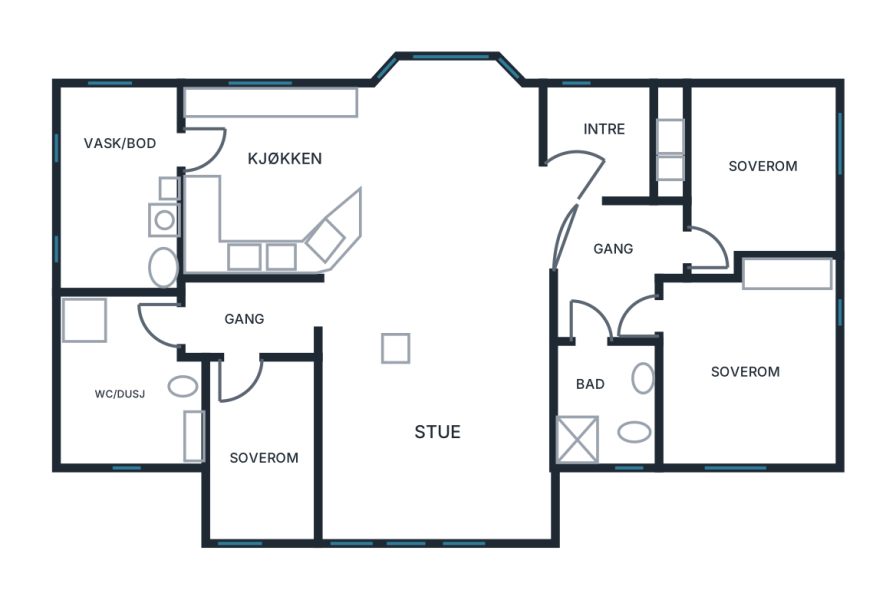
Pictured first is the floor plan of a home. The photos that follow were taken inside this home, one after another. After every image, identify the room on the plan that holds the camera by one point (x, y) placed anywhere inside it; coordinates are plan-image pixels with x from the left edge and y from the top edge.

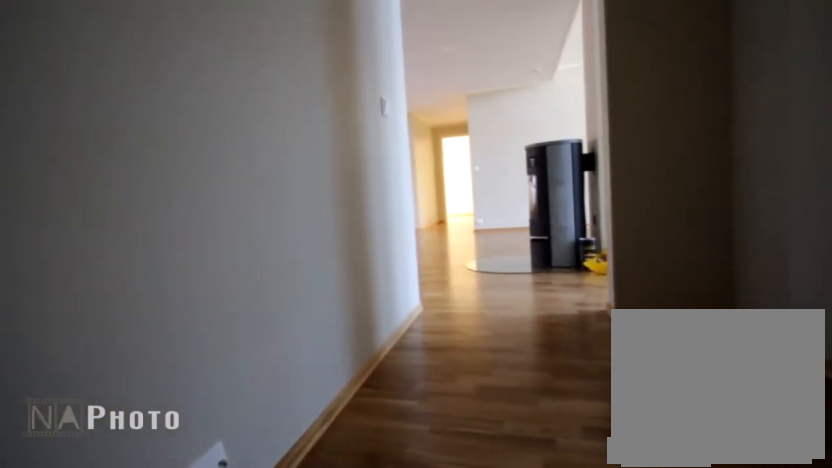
(248, 320)
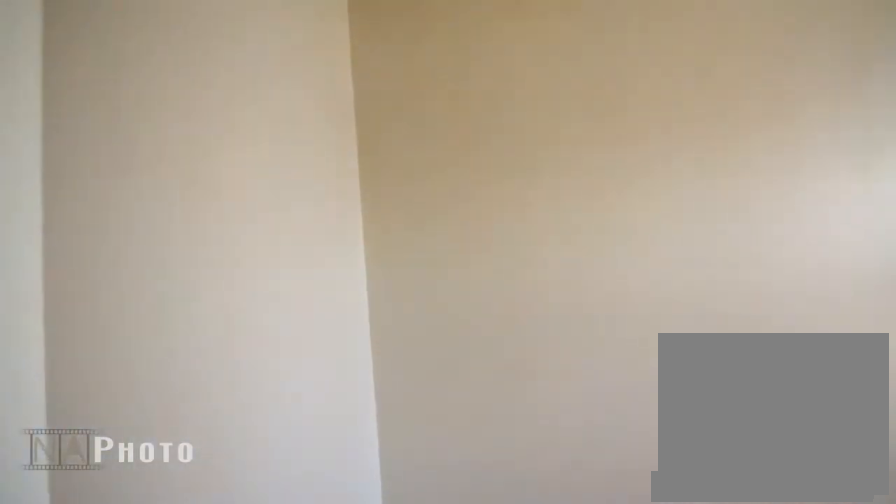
(262, 448)
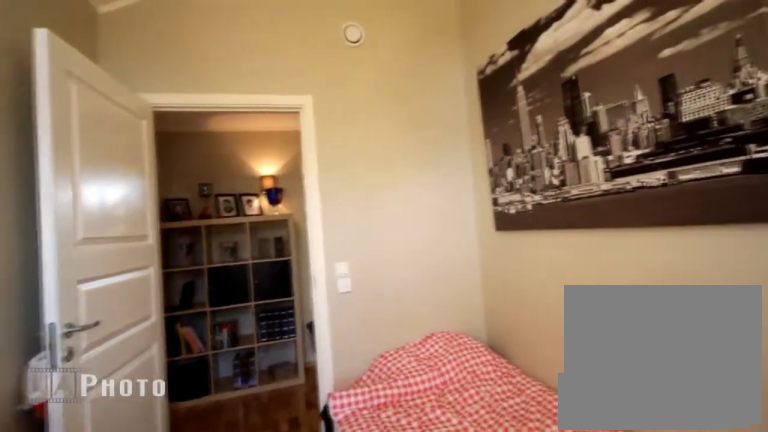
(262, 448)
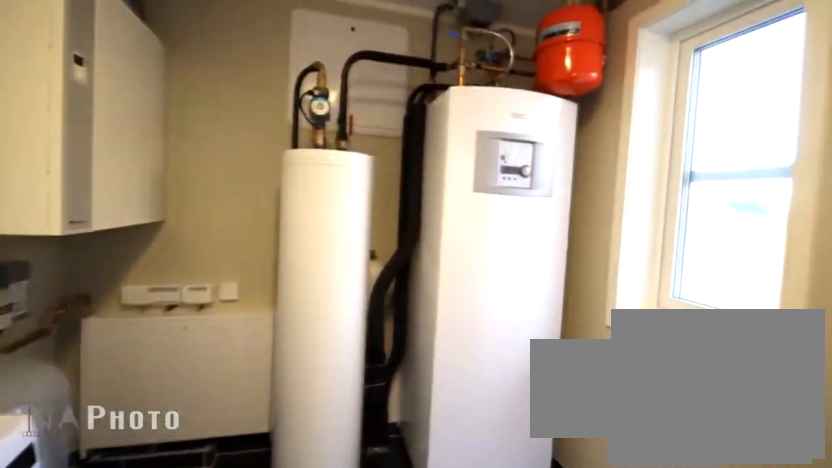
(126, 190)
